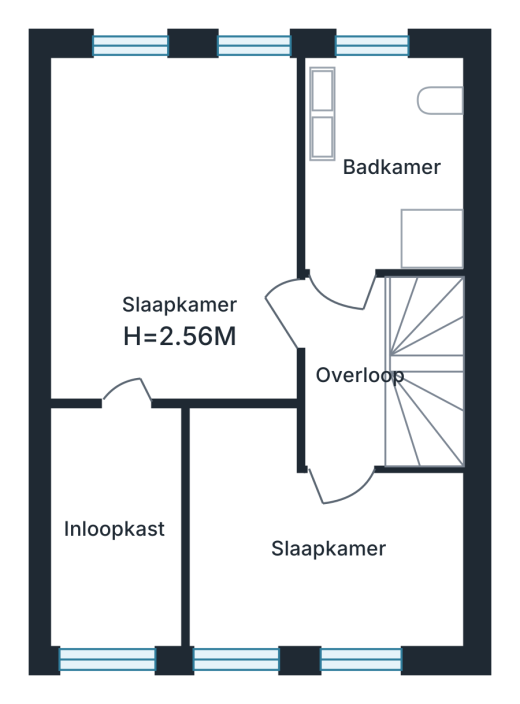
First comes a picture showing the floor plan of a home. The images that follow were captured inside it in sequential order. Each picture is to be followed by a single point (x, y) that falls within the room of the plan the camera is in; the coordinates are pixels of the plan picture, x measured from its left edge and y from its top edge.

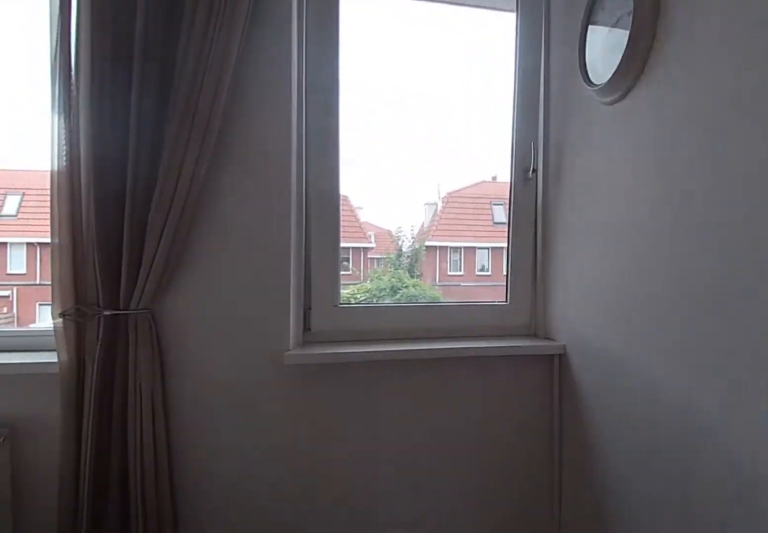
(175, 230)
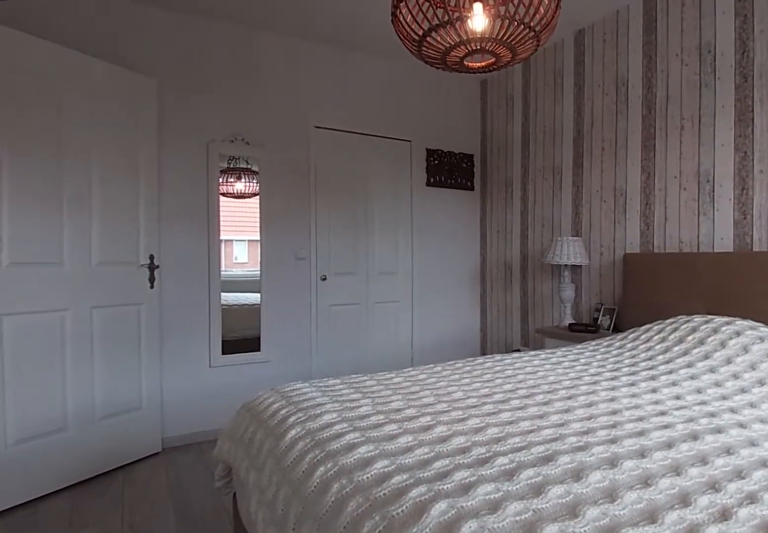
(175, 230)
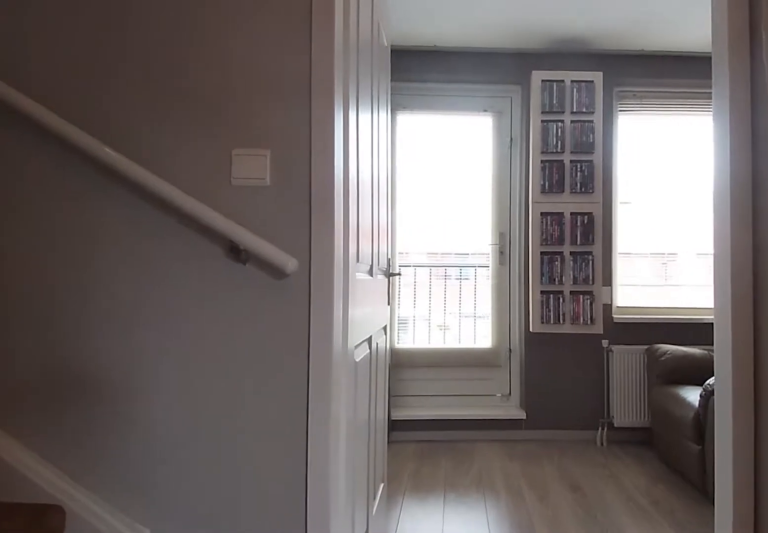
(344, 375)
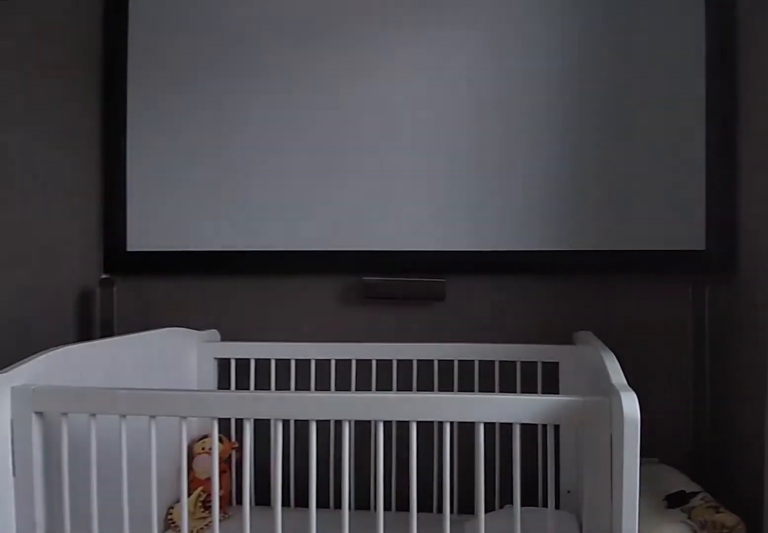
(338, 625)
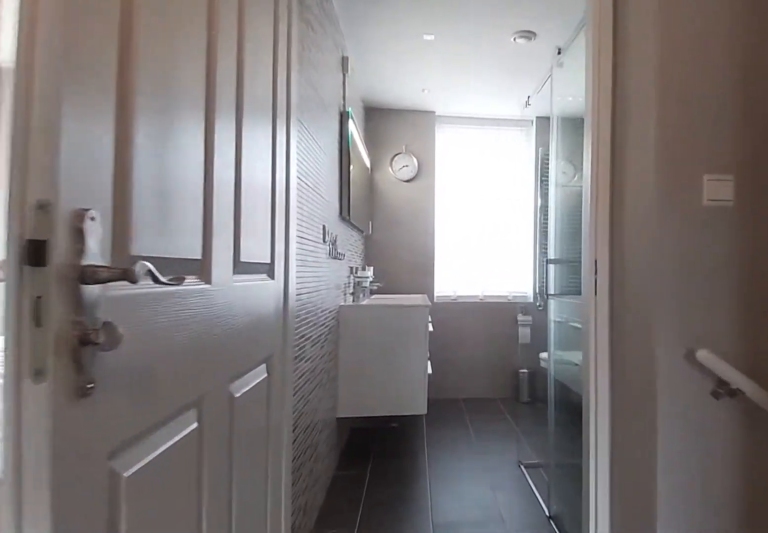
(344, 375)
